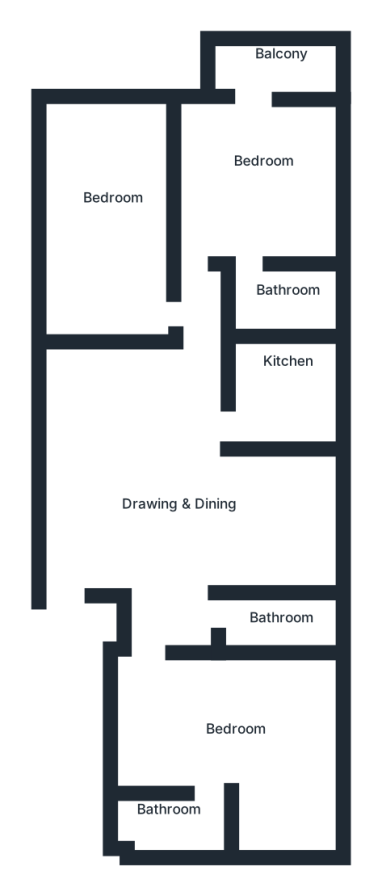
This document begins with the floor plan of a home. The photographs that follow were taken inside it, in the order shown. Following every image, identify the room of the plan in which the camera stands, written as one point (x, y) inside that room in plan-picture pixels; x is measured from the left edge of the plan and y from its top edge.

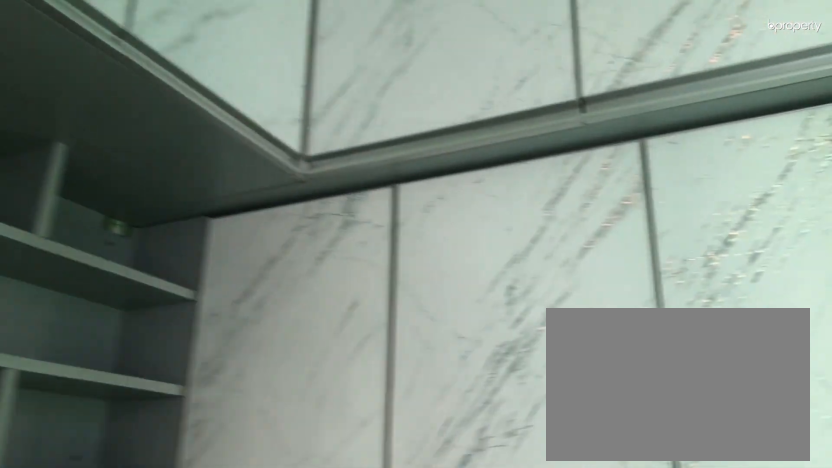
(274, 393)
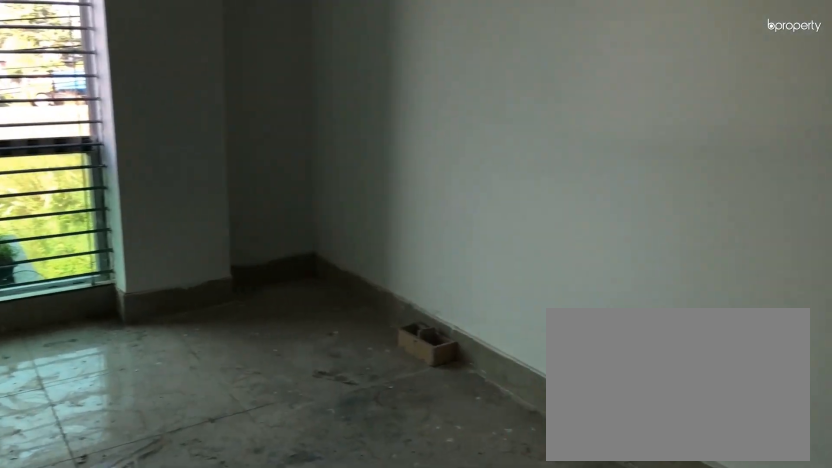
(121, 236)
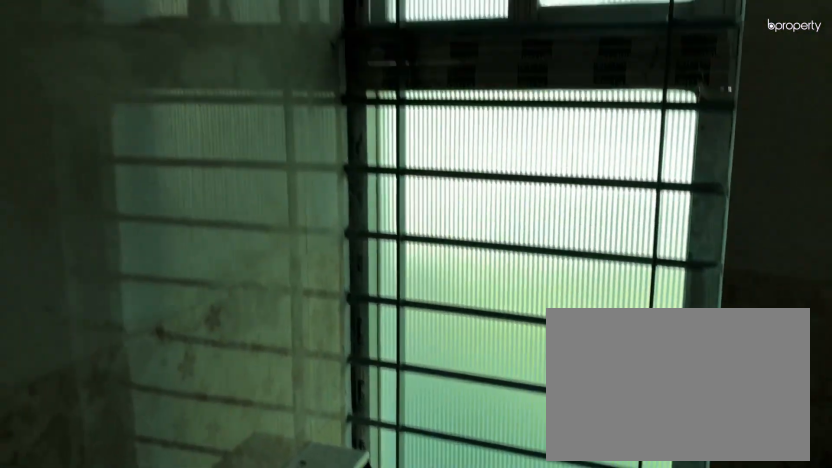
(279, 296)
